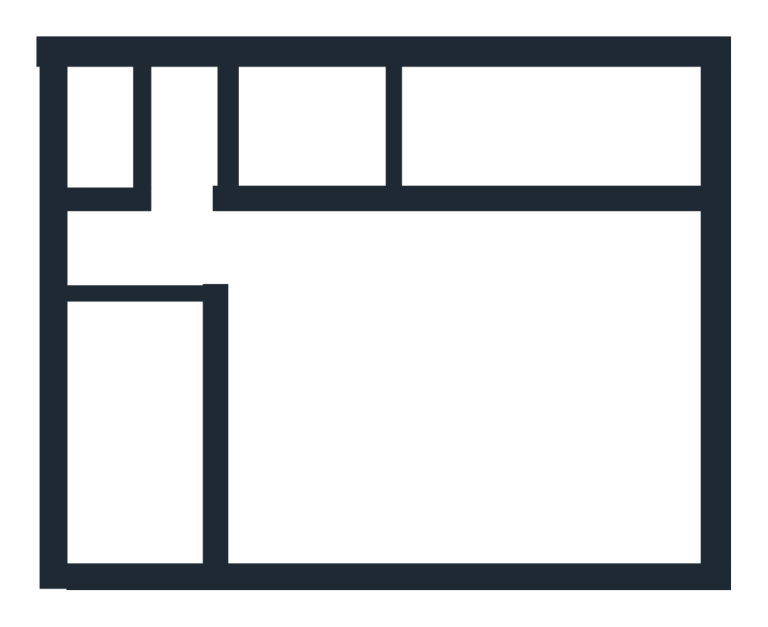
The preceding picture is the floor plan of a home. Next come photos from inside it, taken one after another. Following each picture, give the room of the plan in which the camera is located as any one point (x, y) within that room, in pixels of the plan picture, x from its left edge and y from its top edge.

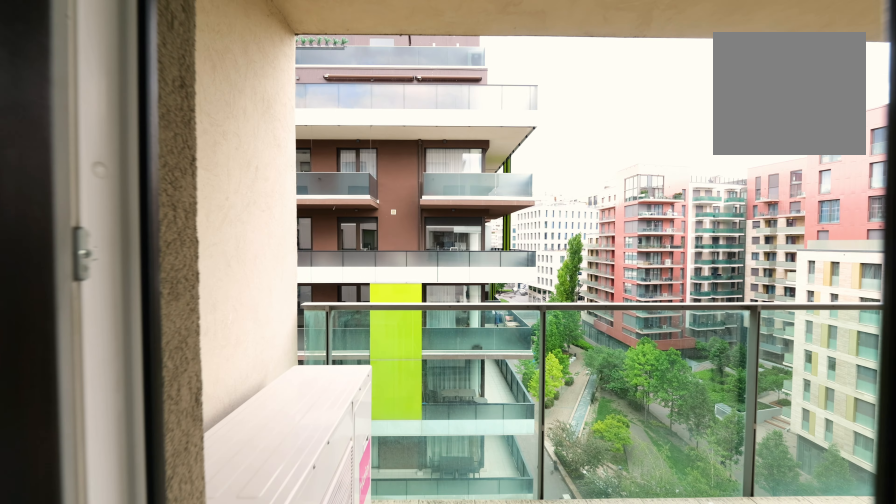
(540, 344)
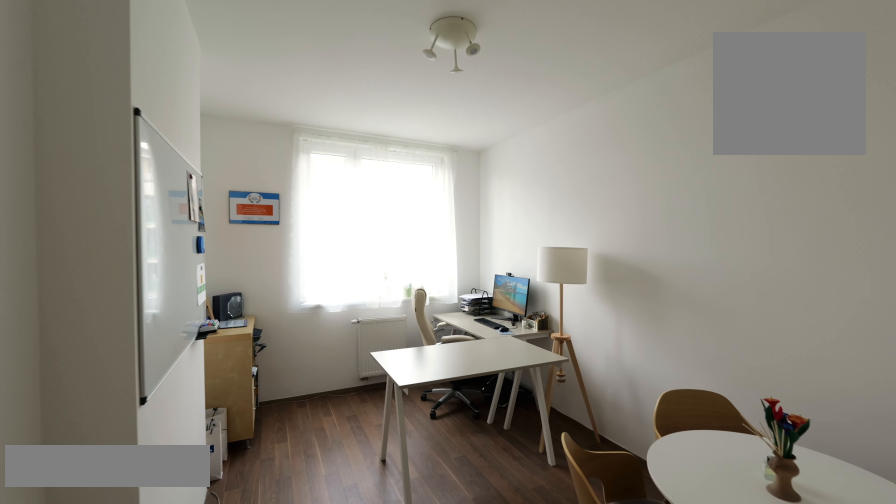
(126, 468)
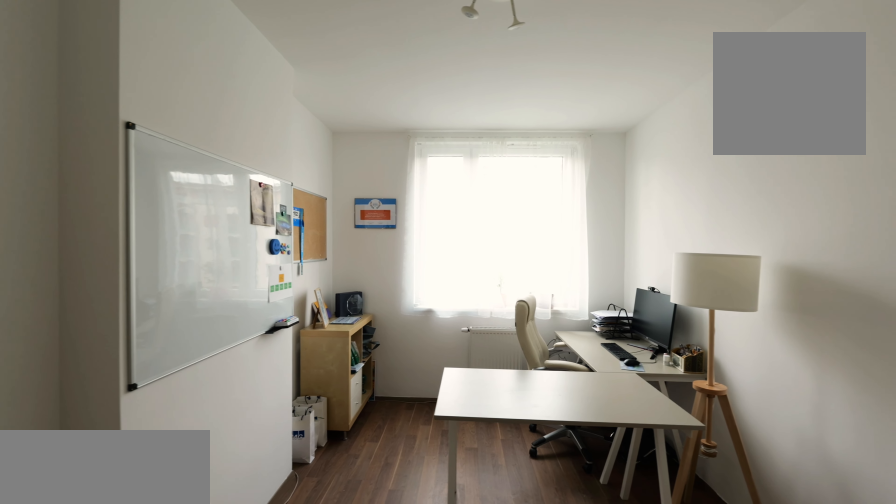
(126, 468)
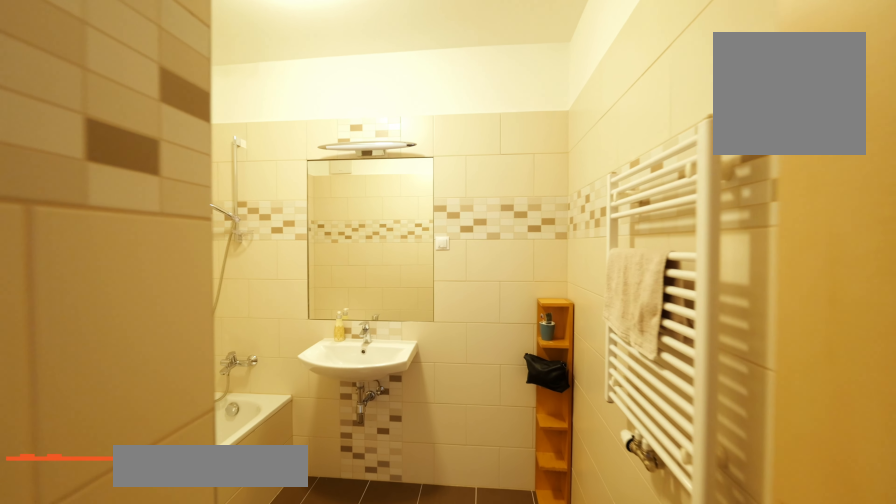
(290, 142)
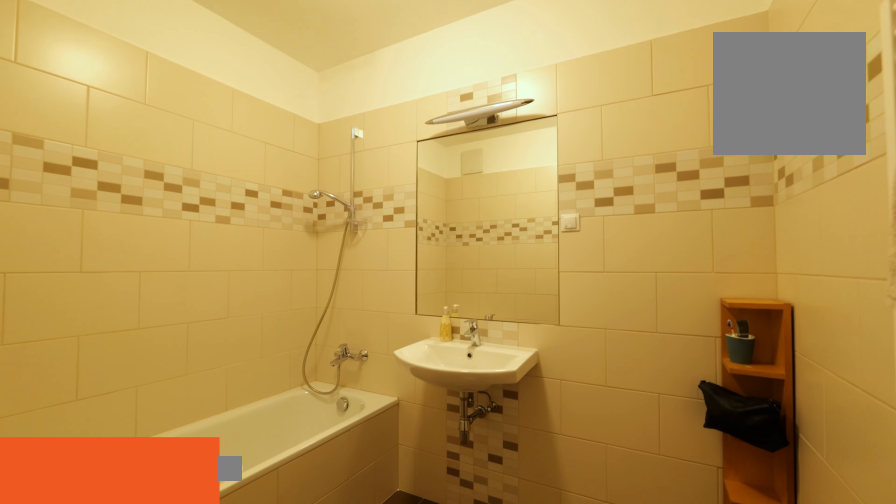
(290, 142)
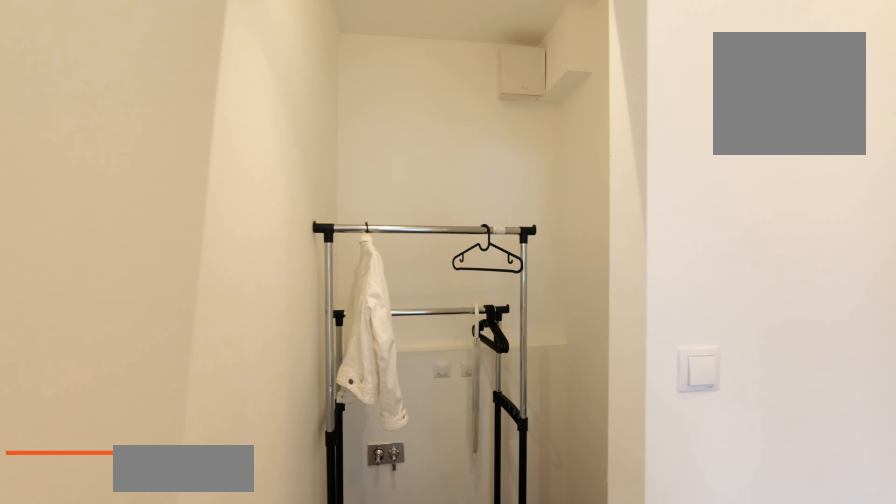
(116, 276)
